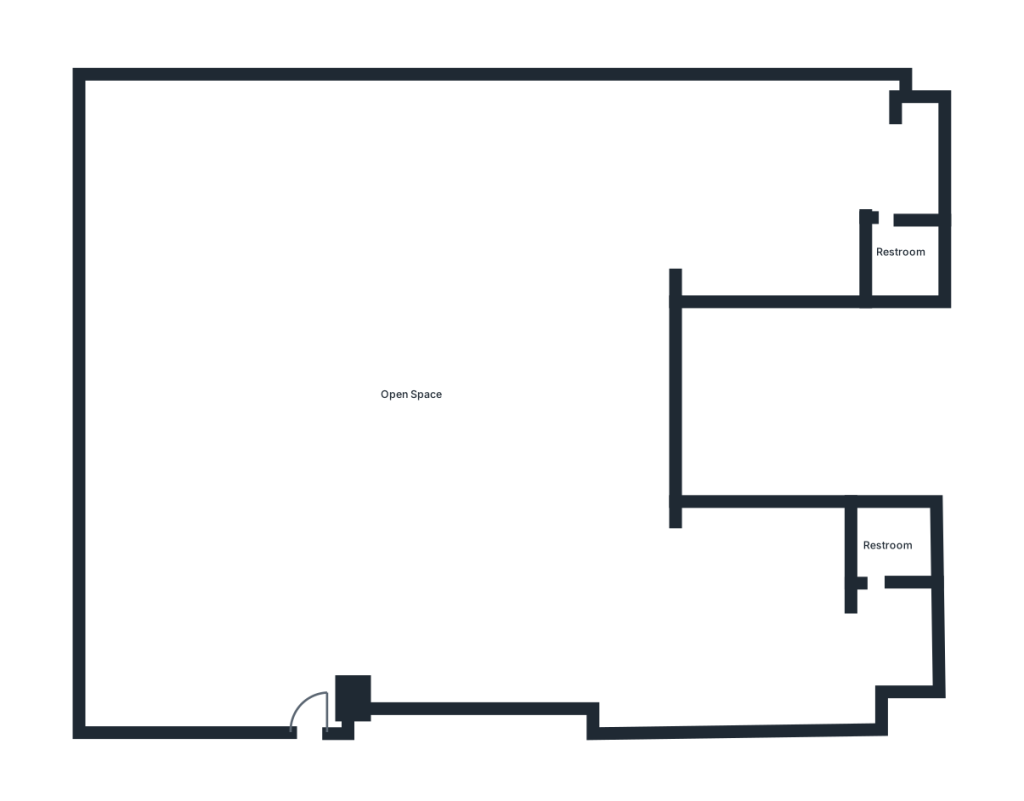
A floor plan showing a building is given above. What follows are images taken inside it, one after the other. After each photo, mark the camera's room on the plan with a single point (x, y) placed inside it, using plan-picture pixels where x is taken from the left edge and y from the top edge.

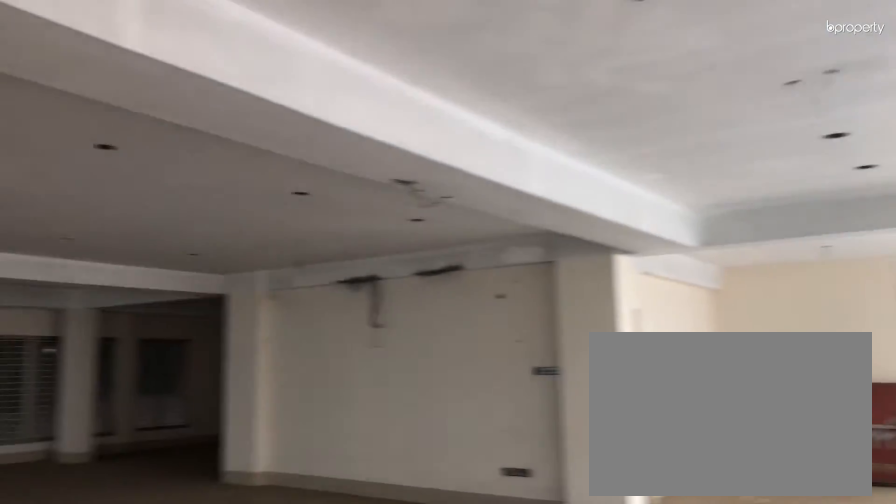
(415, 395)
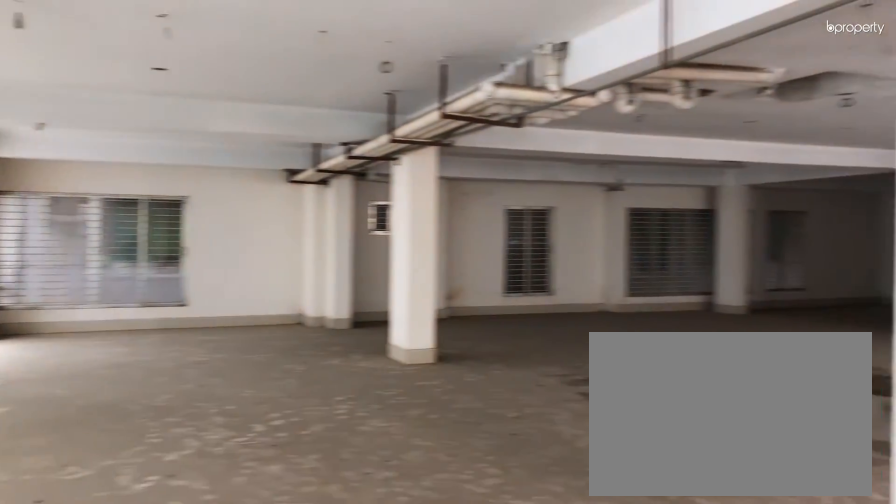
(415, 395)
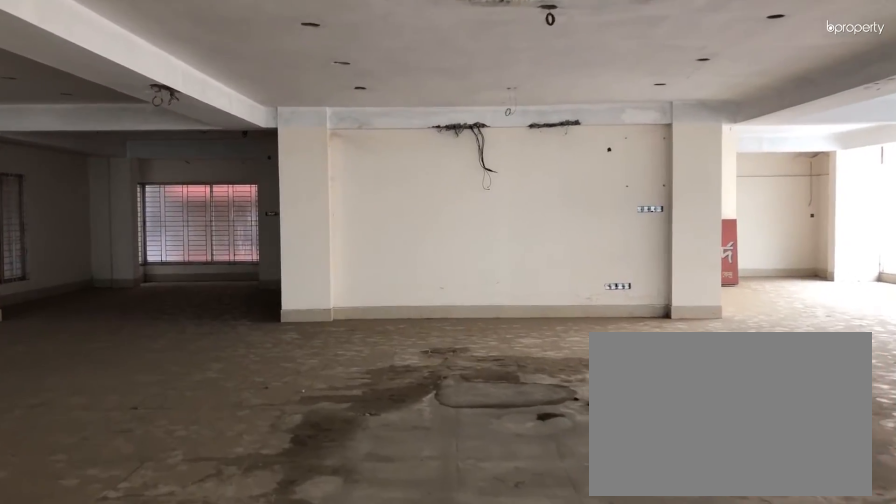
(415, 395)
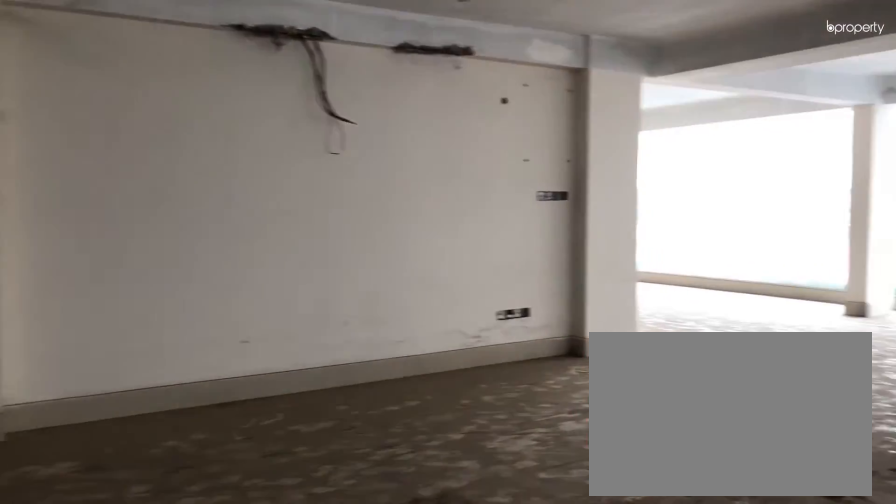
(415, 395)
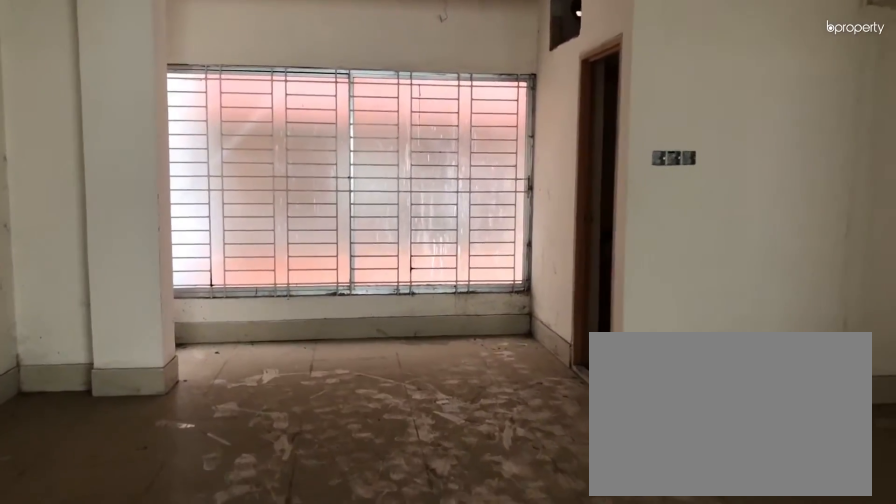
(709, 181)
